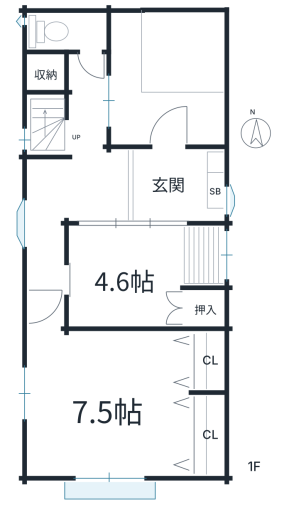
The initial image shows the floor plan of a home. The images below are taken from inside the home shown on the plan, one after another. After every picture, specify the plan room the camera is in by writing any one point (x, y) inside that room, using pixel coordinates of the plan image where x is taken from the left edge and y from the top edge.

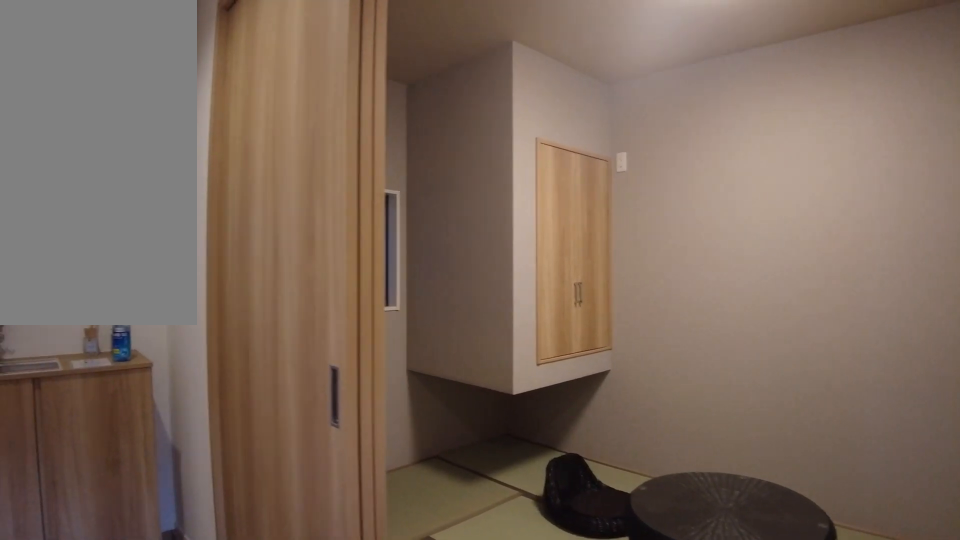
(161, 186)
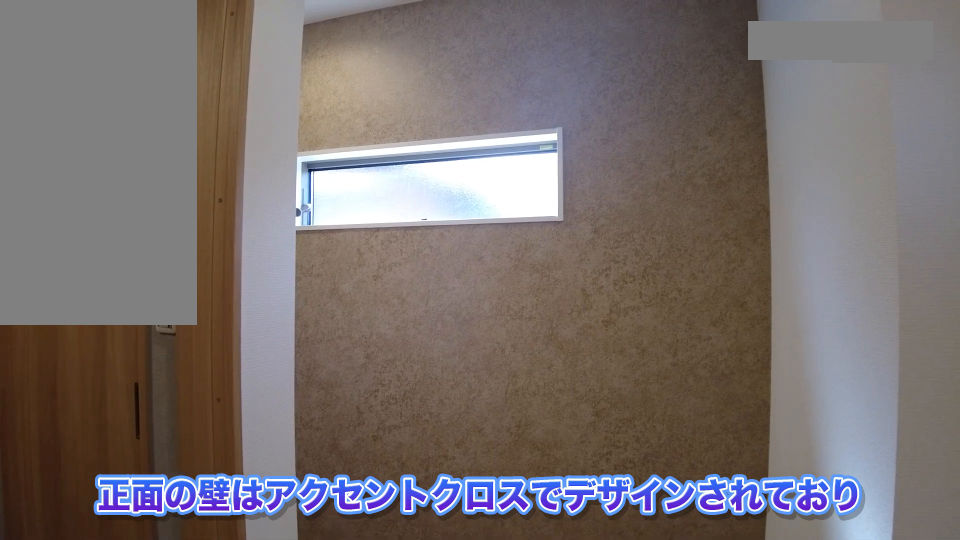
(66, 189)
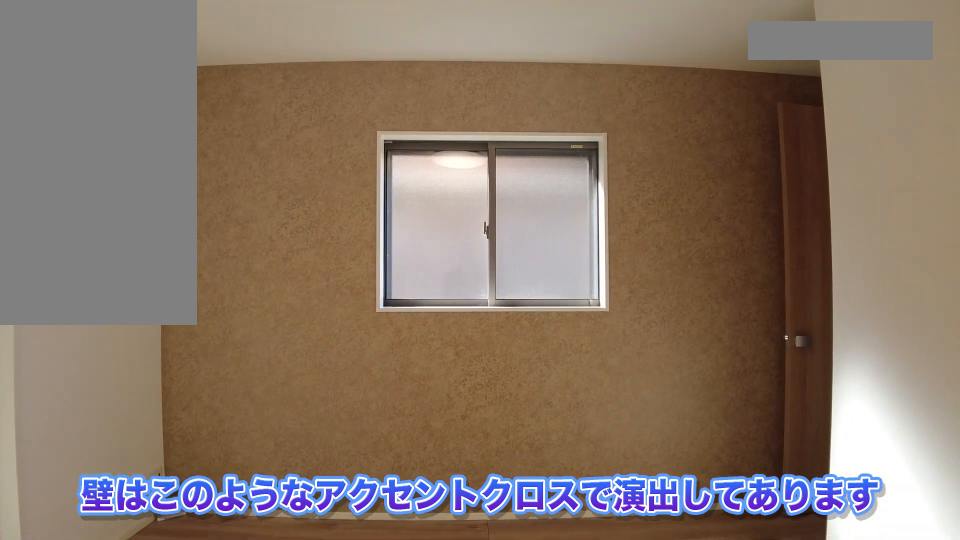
(117, 401)
